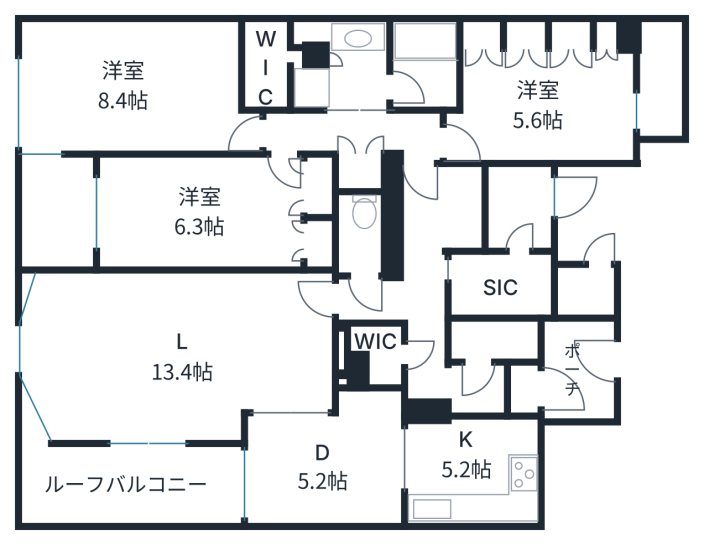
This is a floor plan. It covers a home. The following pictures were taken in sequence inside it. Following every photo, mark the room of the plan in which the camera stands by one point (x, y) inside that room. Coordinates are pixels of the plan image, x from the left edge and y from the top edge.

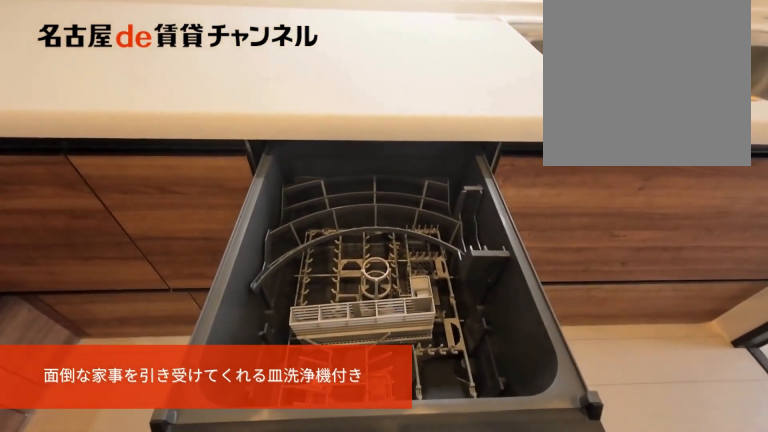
(473, 470)
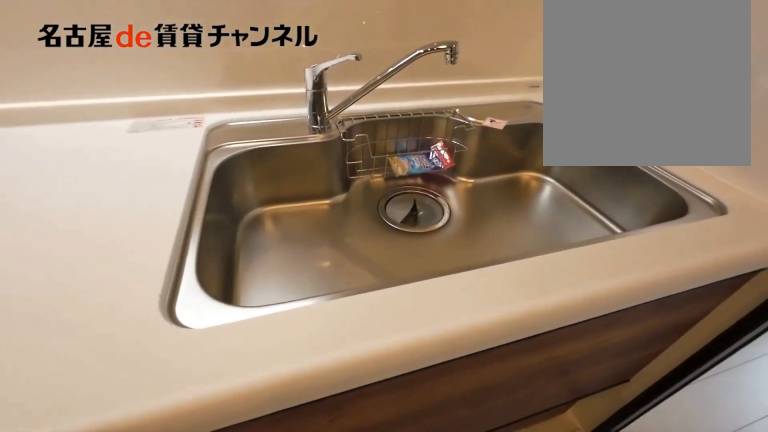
(473, 470)
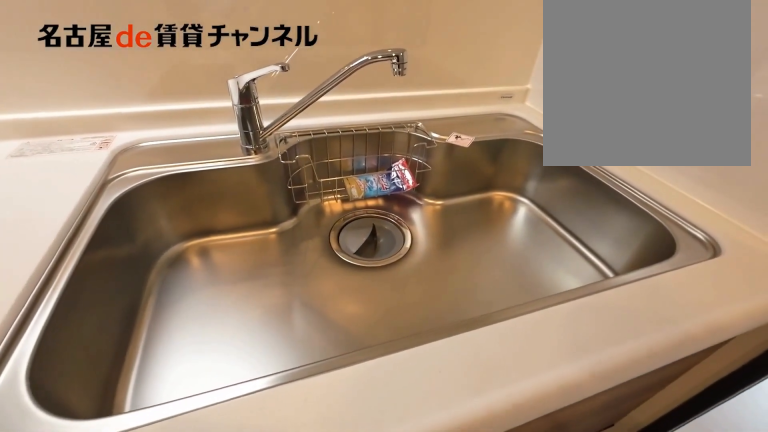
(473, 470)
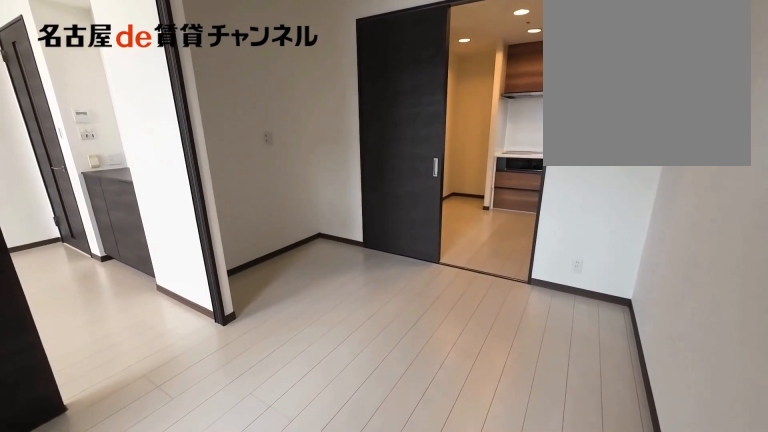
(327, 463)
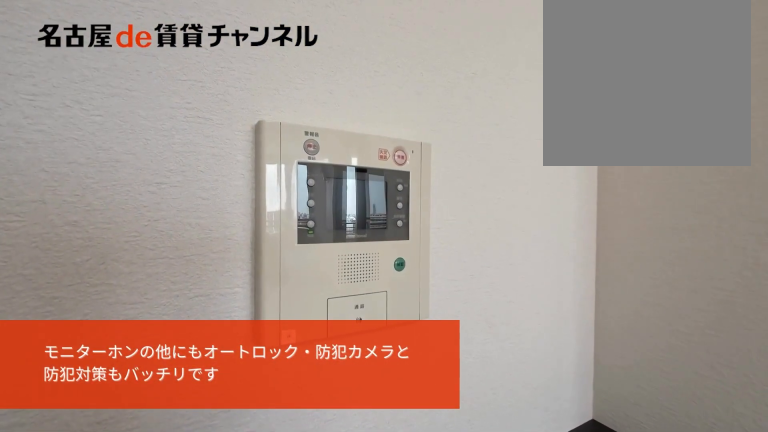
(176, 352)
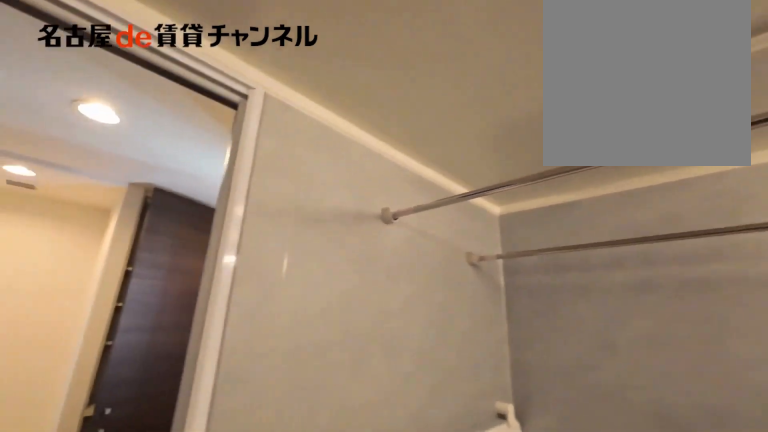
(424, 66)
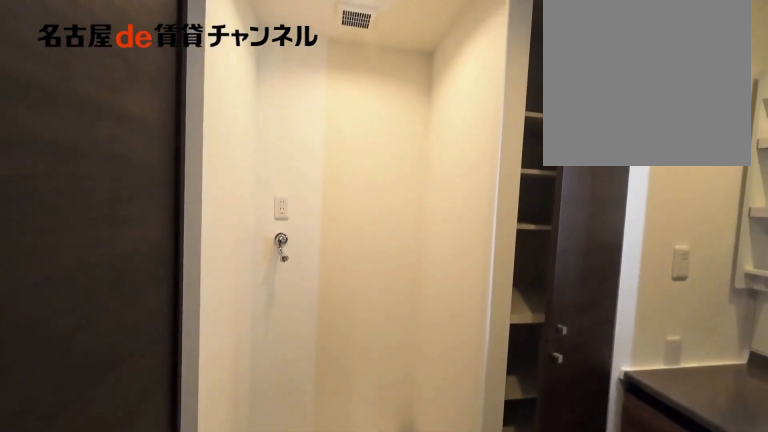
(347, 70)
